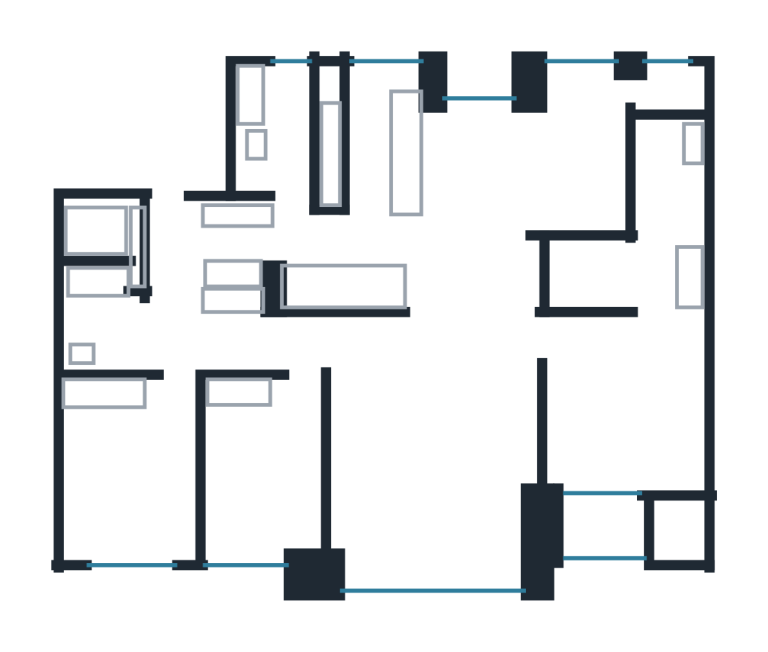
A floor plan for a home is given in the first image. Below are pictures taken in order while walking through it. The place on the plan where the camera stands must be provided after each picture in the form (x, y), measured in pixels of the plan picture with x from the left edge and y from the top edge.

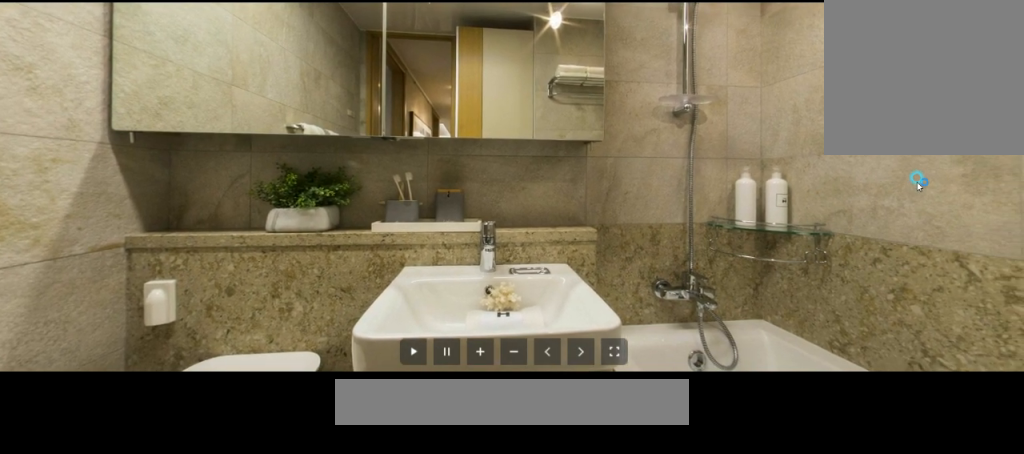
(74, 311)
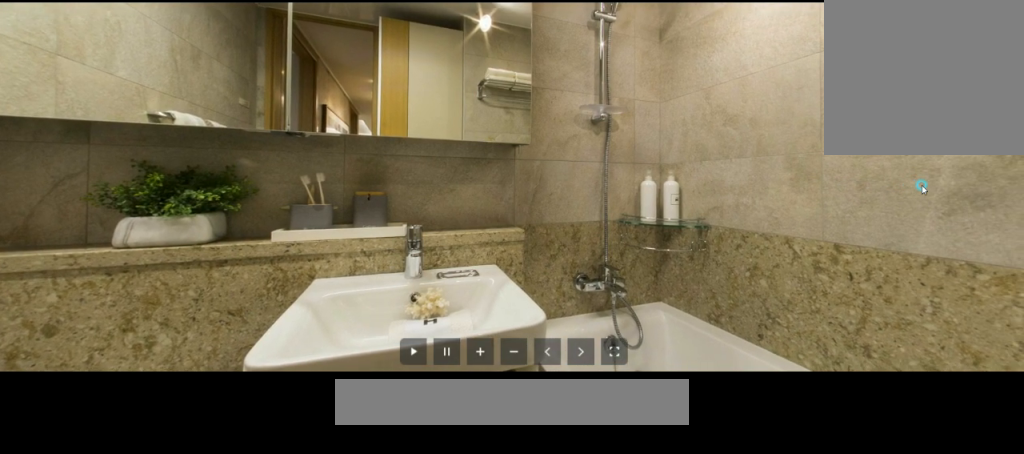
(75, 277)
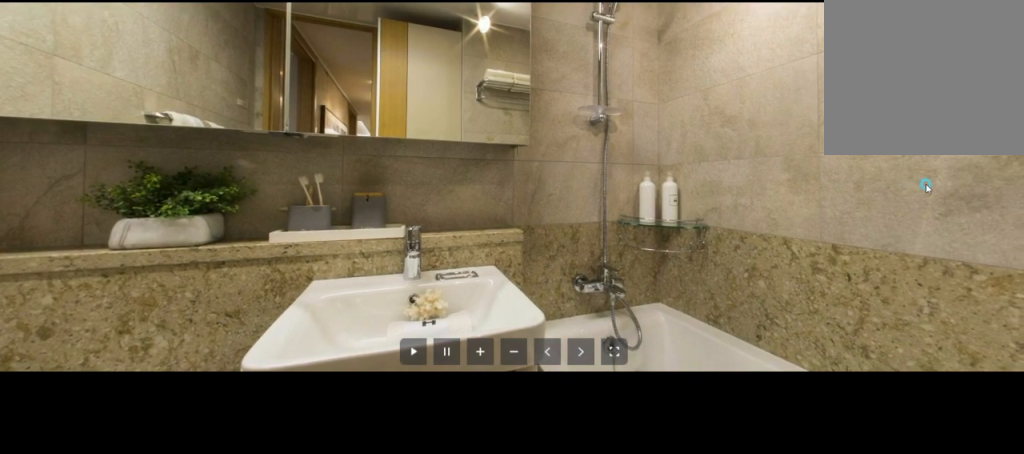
(74, 277)
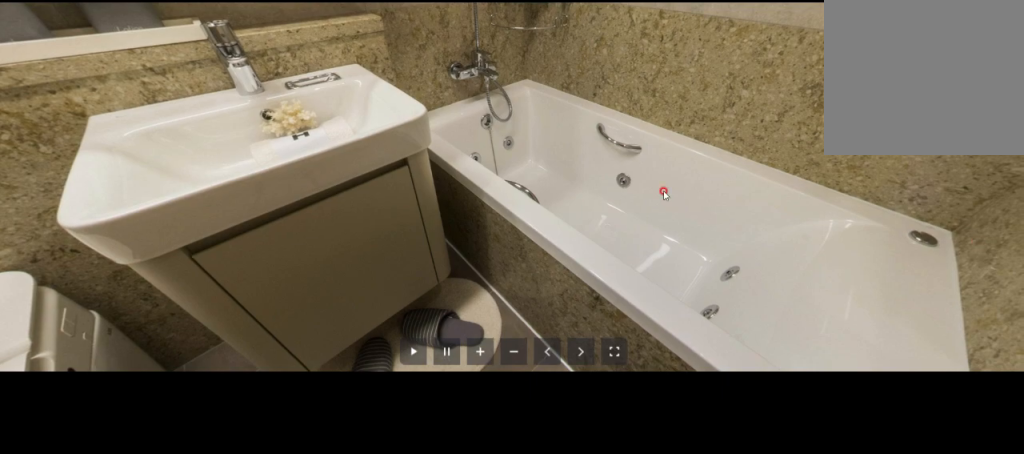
(81, 259)
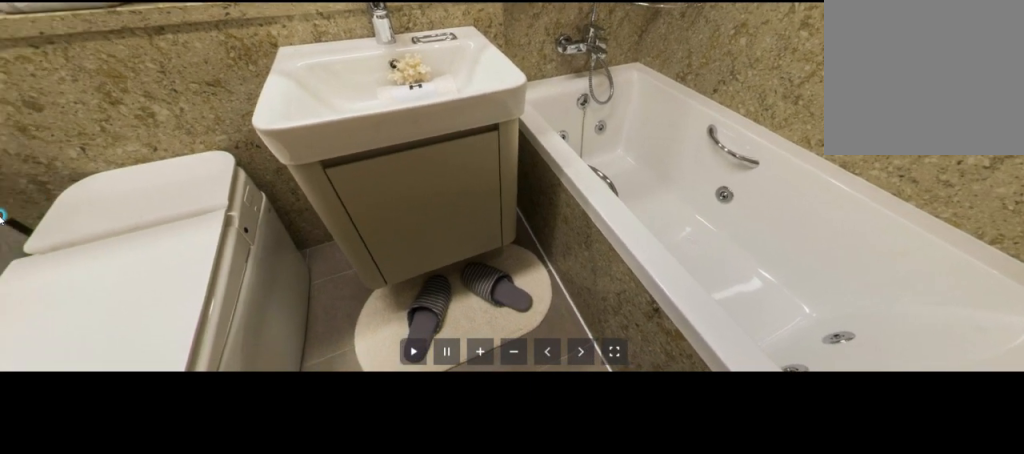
(73, 272)
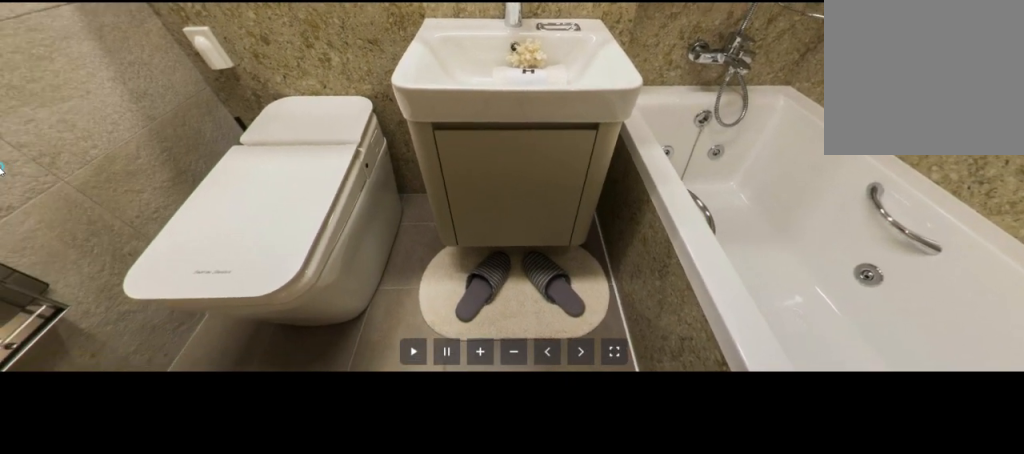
(78, 312)
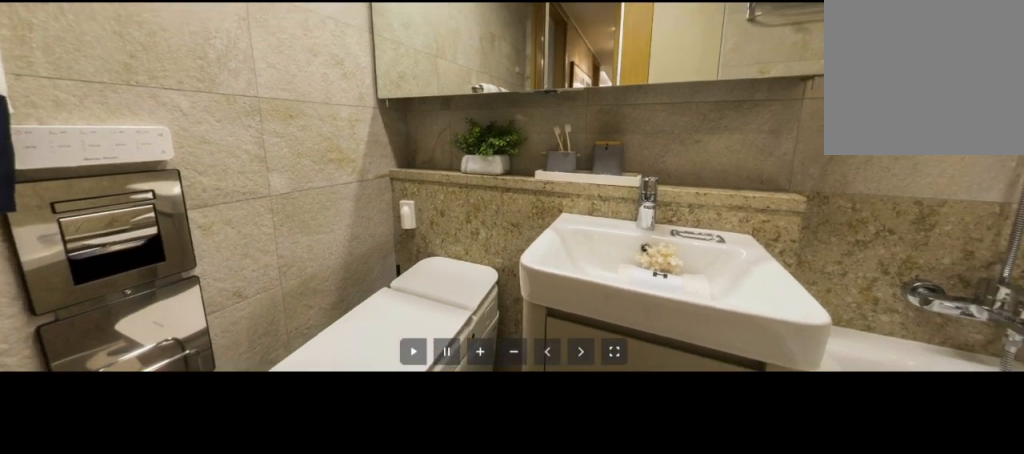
(79, 358)
